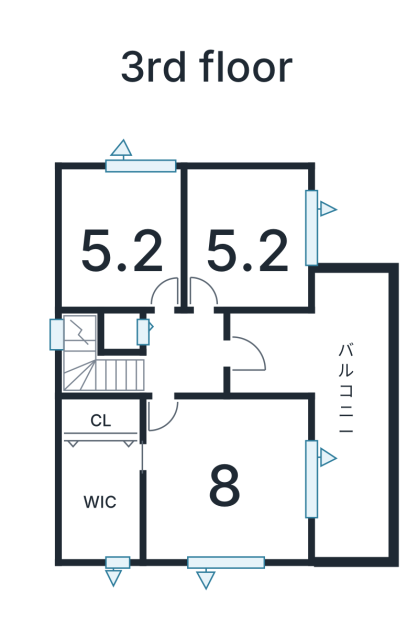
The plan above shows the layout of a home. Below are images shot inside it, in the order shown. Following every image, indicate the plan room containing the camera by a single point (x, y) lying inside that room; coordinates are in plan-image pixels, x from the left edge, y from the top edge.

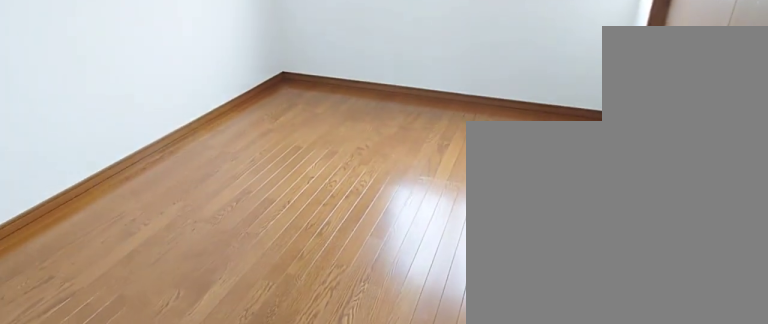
(113, 239)
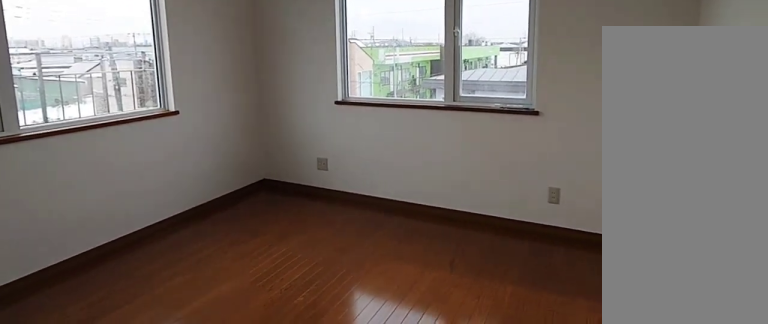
(220, 477)
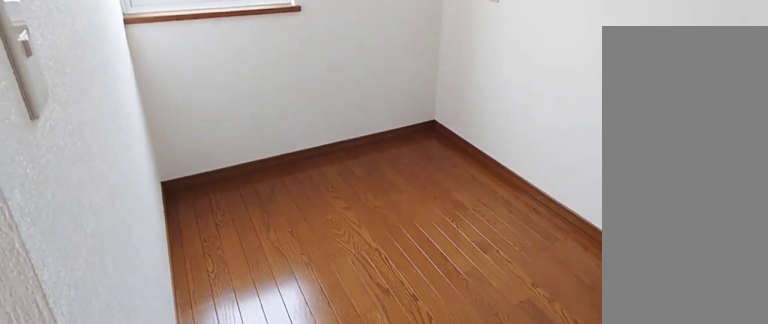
(96, 498)
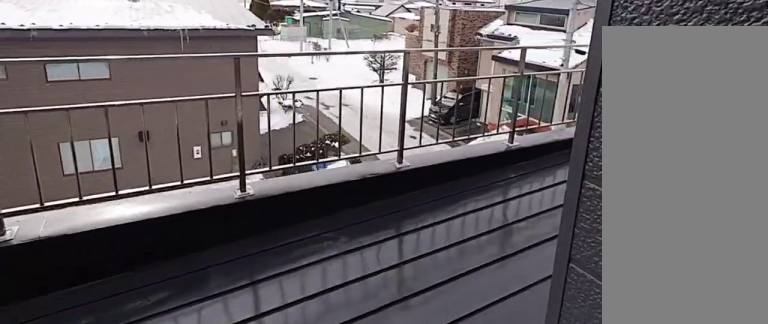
(342, 394)
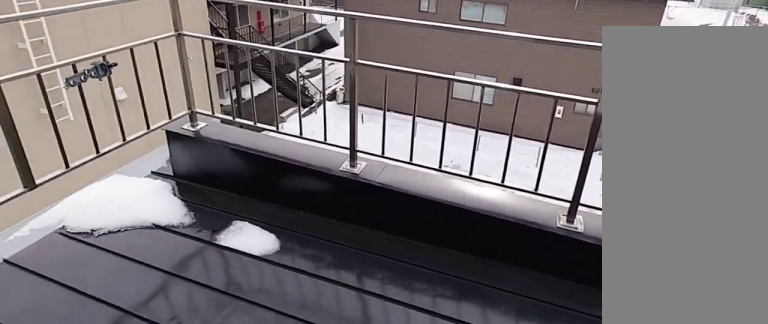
(342, 394)
